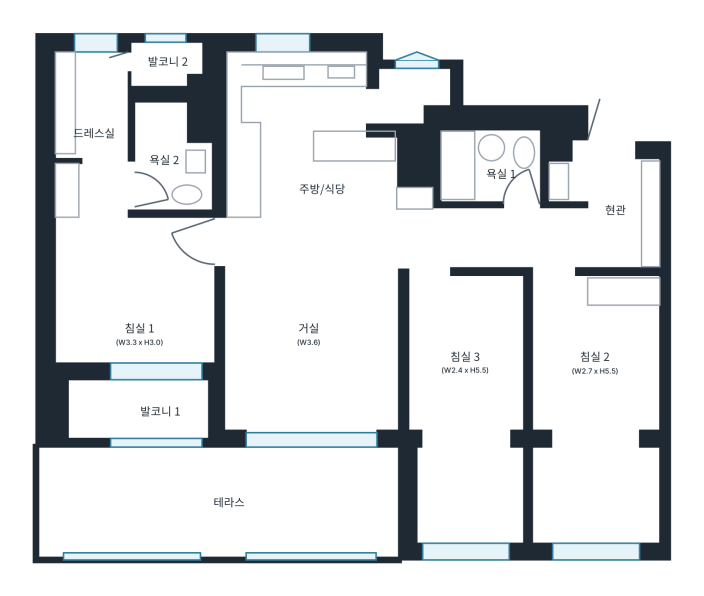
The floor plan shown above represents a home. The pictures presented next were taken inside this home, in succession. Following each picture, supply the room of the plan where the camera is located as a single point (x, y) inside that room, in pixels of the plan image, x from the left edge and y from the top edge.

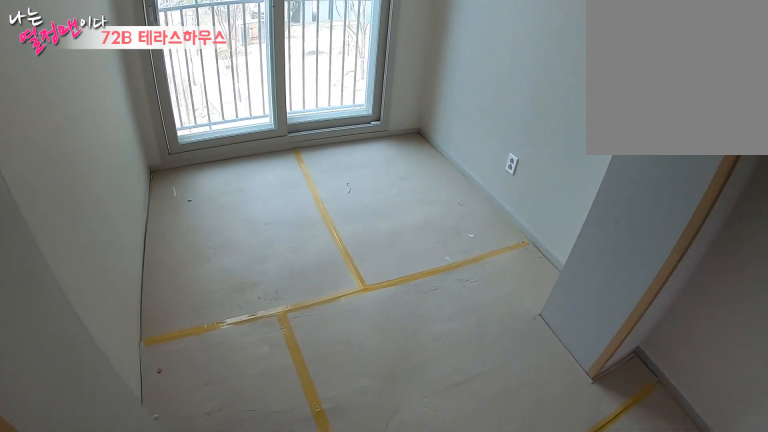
(467, 368)
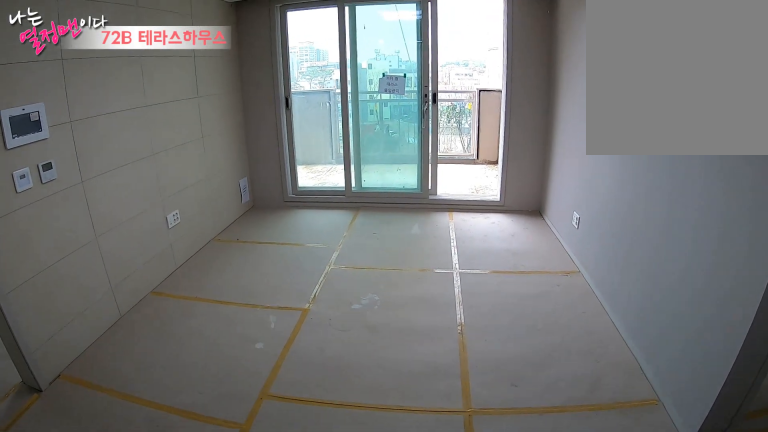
(306, 340)
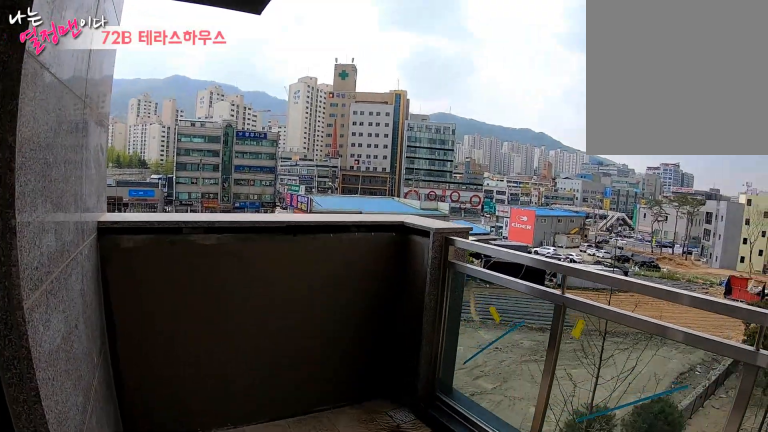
(225, 501)
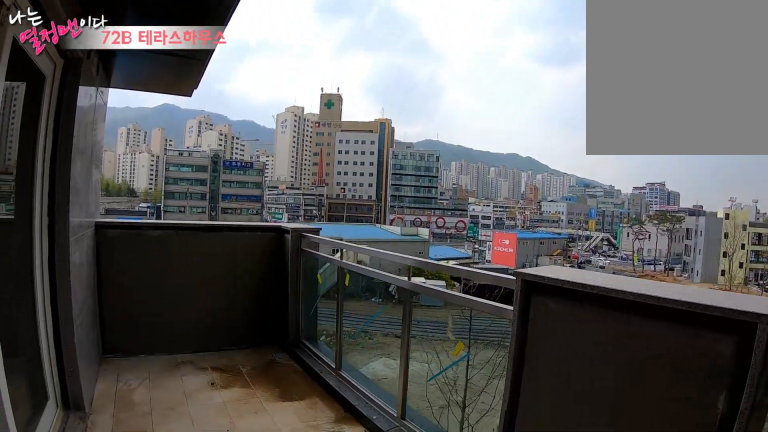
(225, 502)
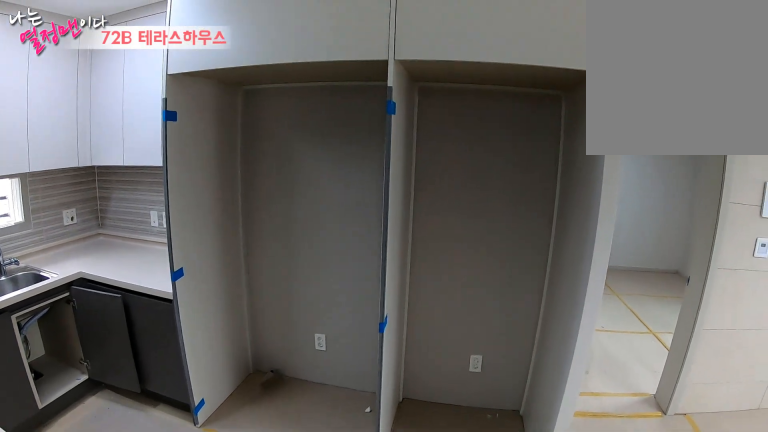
(315, 188)
